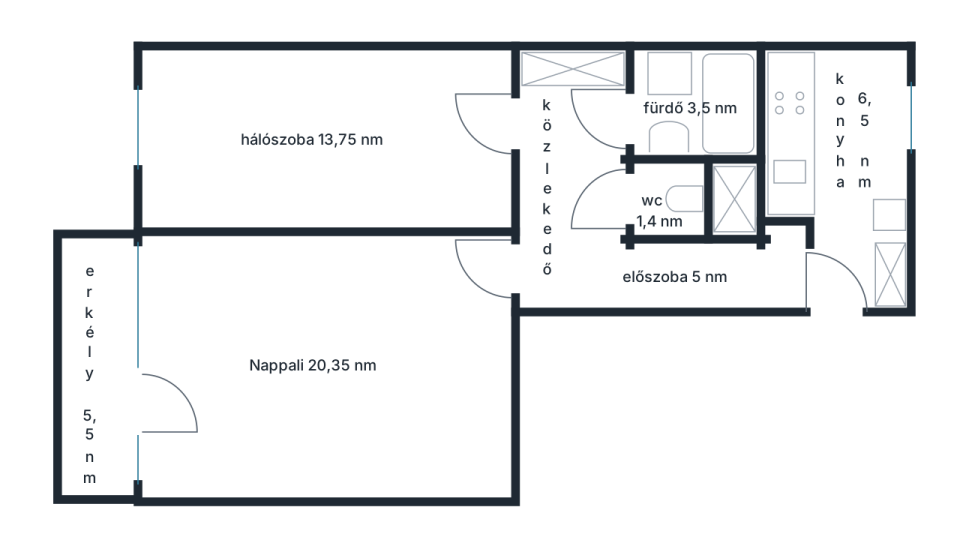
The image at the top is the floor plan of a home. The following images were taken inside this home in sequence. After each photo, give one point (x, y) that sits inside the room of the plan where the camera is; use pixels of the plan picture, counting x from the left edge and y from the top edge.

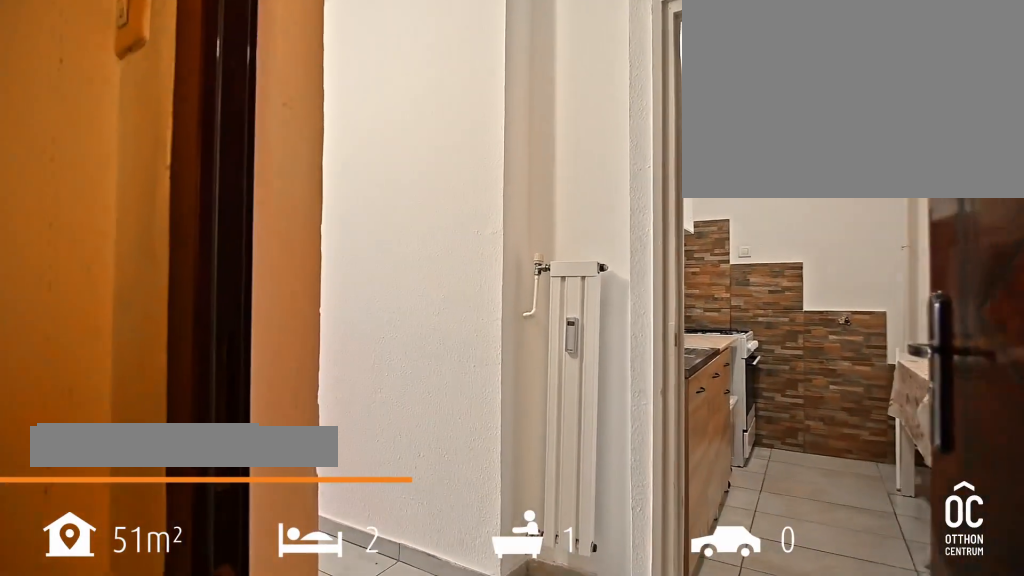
(671, 276)
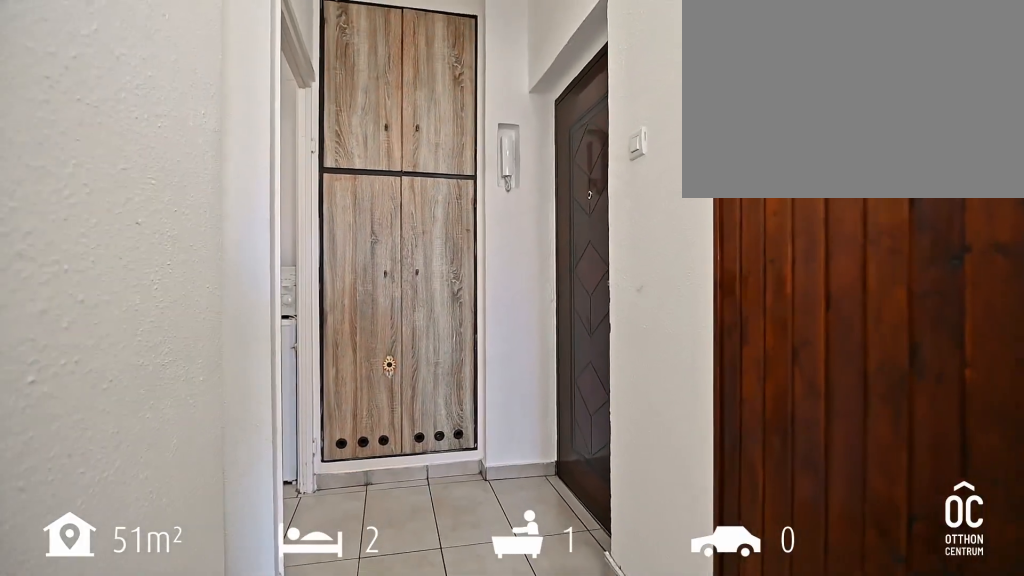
(670, 276)
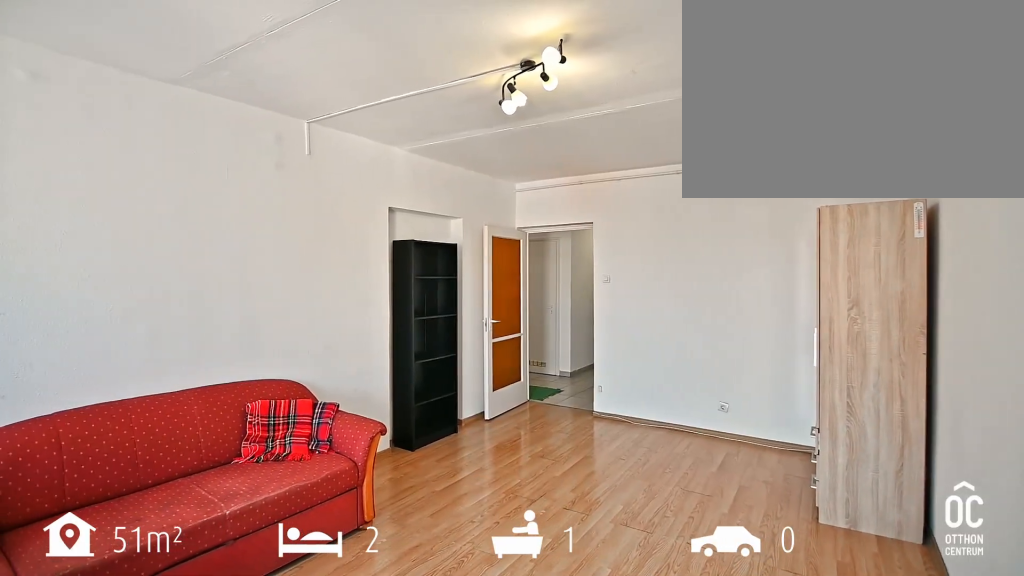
(320, 369)
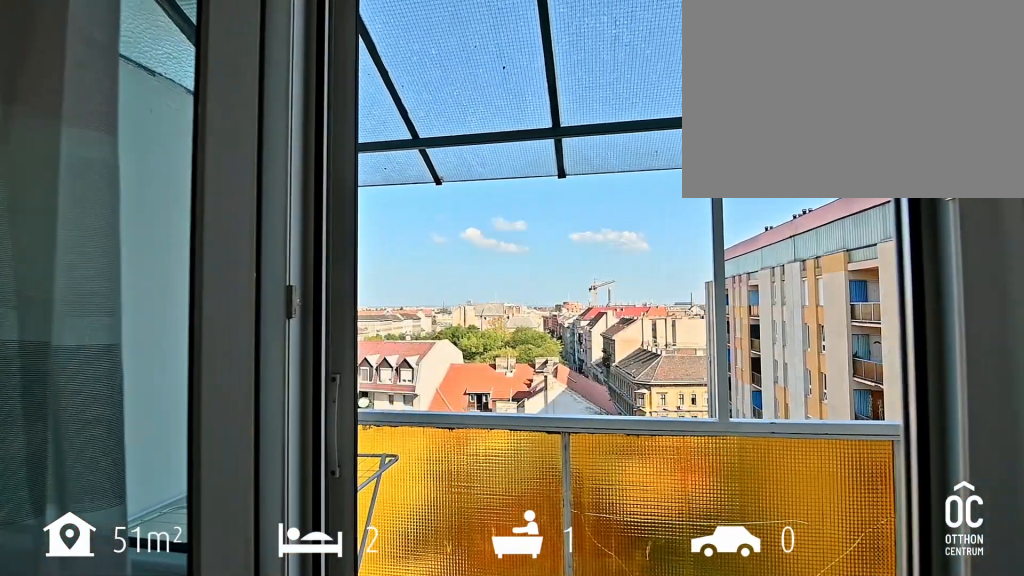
(95, 371)
